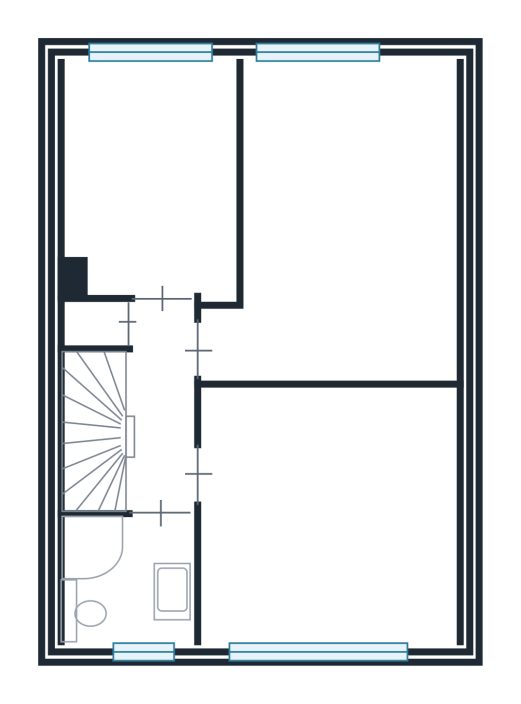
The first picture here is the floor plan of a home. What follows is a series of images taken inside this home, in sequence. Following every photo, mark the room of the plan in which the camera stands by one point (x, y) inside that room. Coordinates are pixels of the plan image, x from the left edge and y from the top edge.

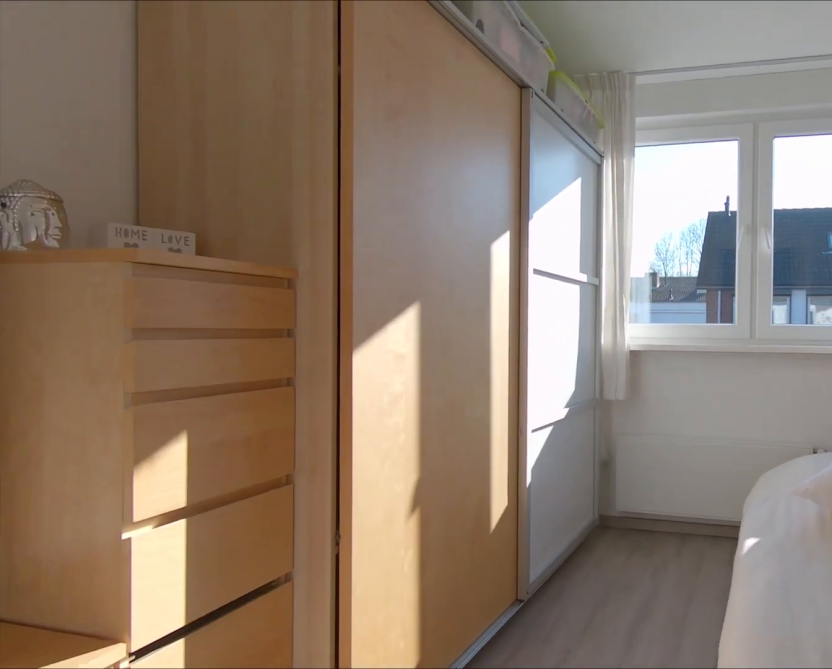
(149, 176)
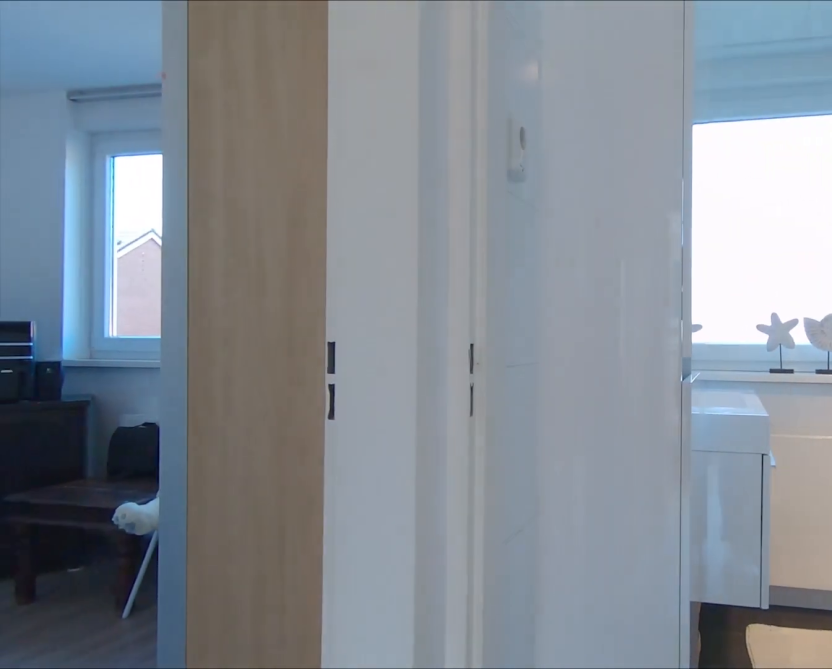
(159, 406)
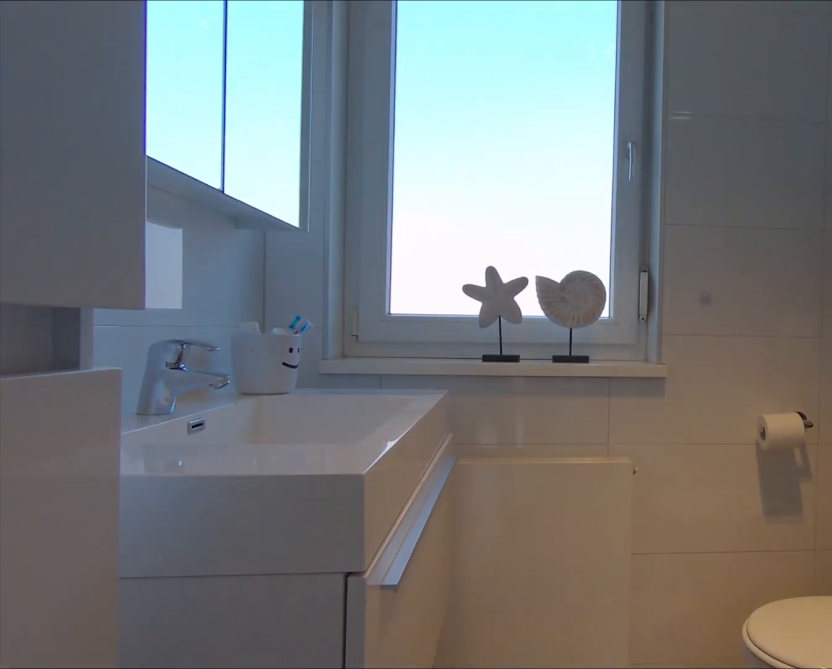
(136, 582)
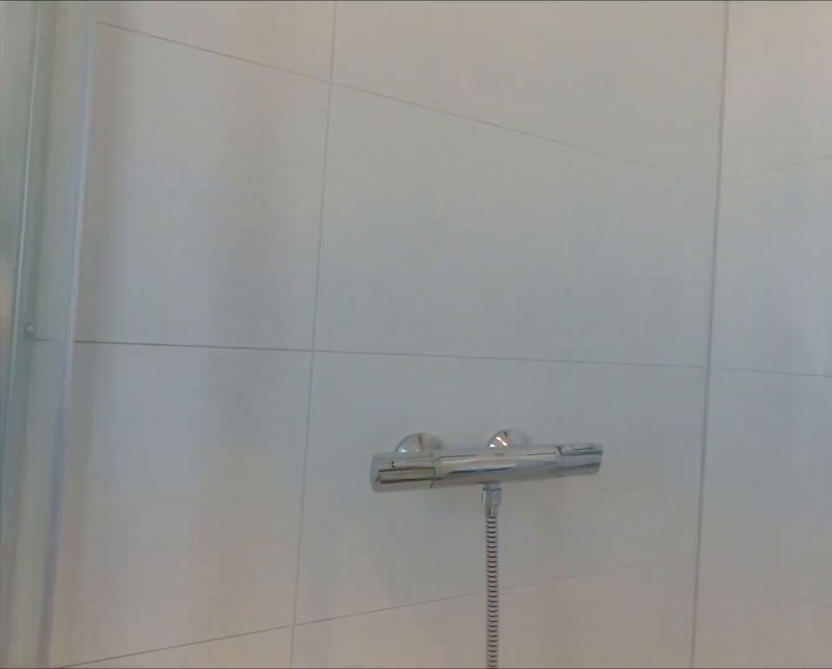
(136, 582)
